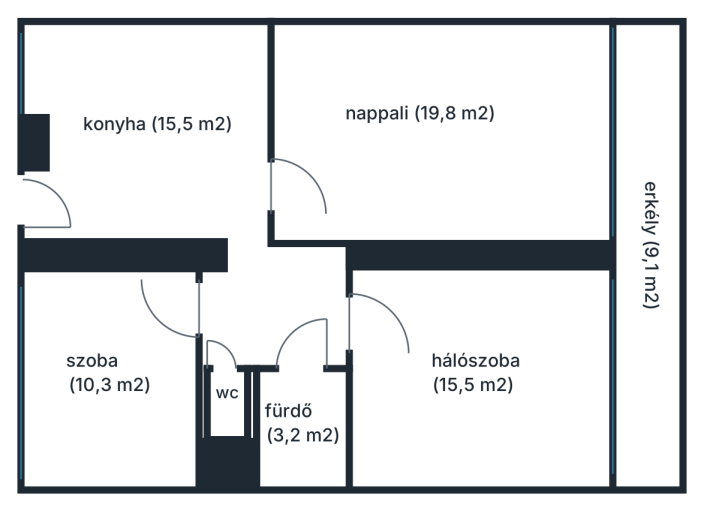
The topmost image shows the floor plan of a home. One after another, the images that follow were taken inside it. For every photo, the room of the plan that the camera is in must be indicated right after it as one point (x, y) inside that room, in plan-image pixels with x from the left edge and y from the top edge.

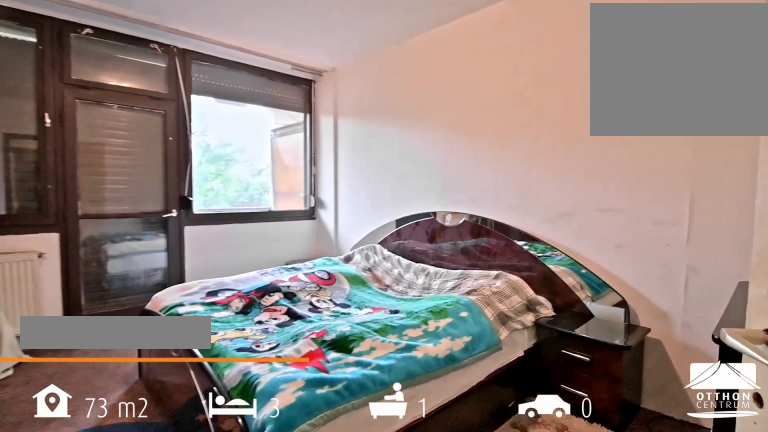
(486, 377)
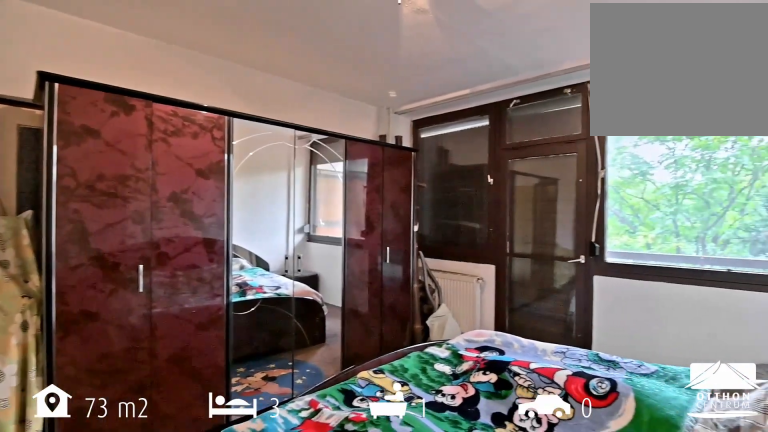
(485, 376)
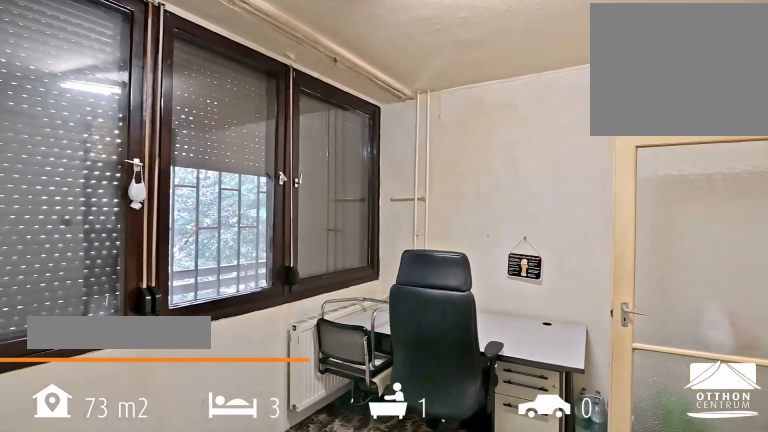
(110, 376)
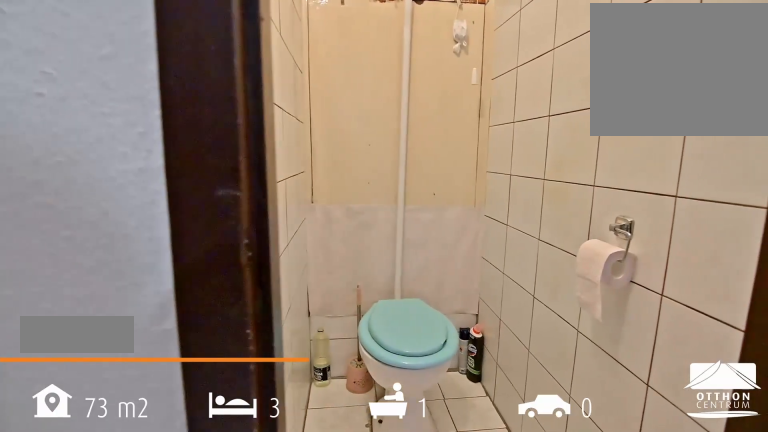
(226, 410)
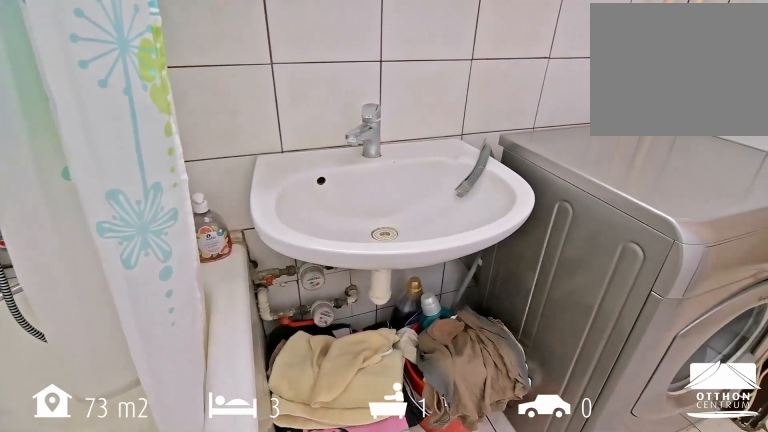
(302, 424)
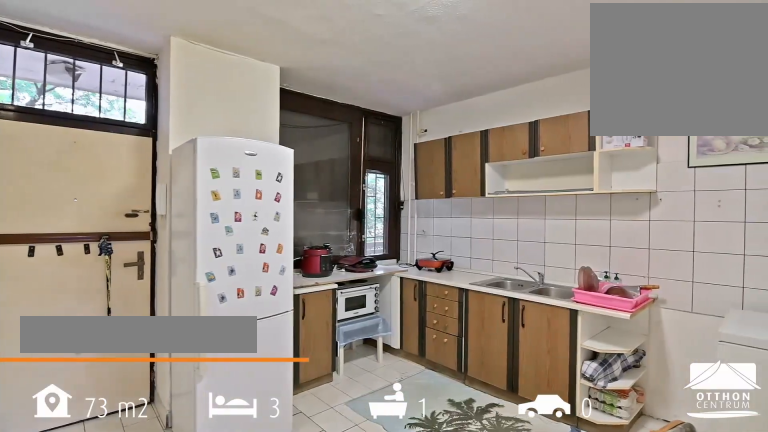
(149, 133)
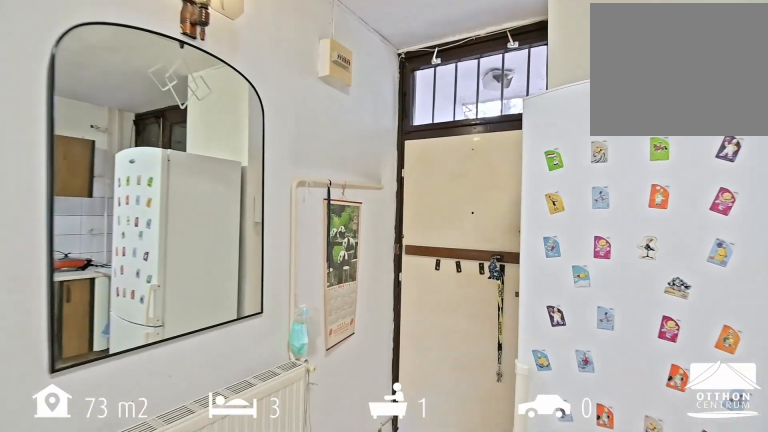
(149, 133)
